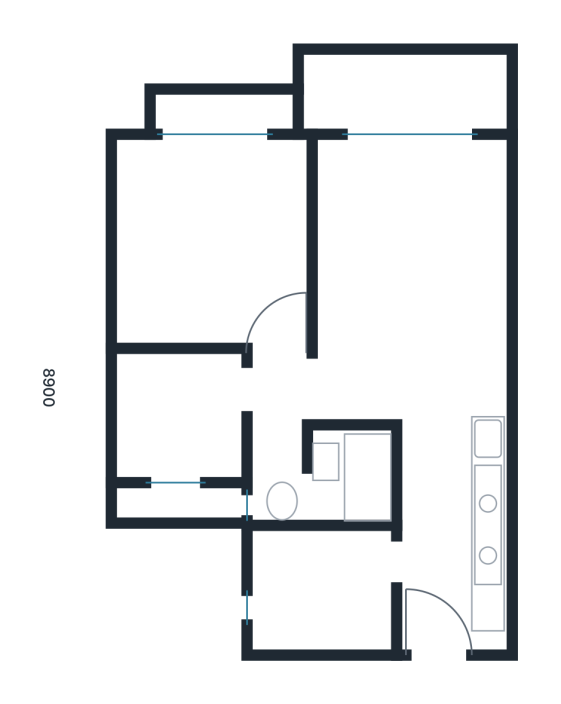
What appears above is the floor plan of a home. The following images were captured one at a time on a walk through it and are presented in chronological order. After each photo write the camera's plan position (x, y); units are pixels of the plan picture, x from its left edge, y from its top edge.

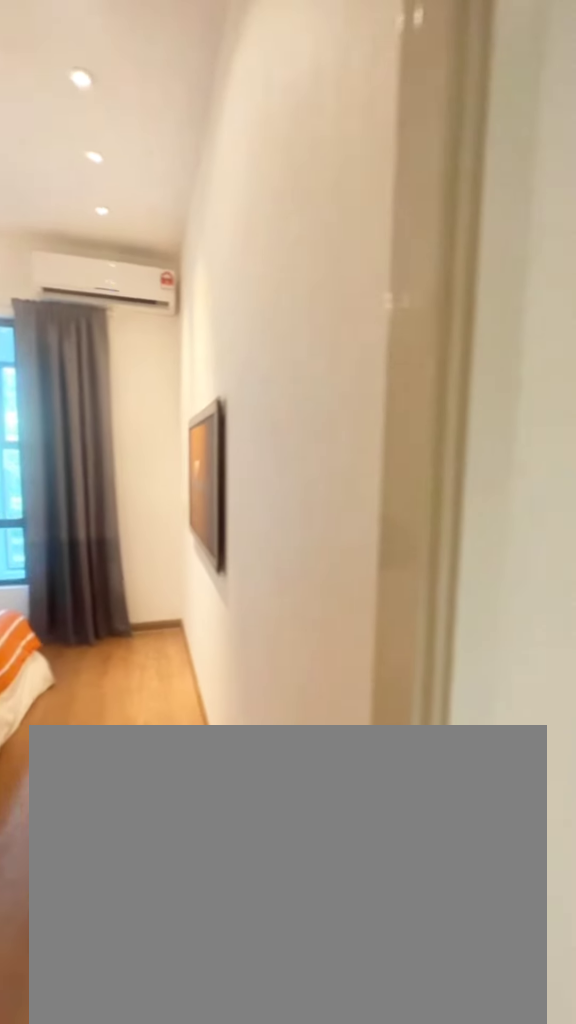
(274, 367)
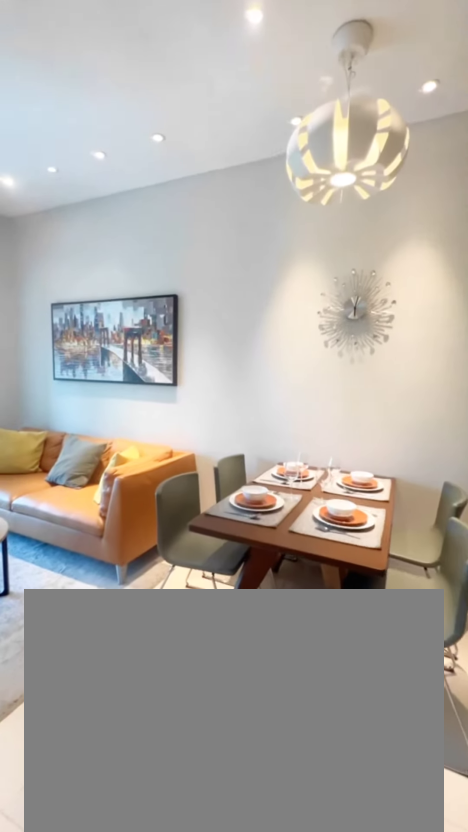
(303, 393)
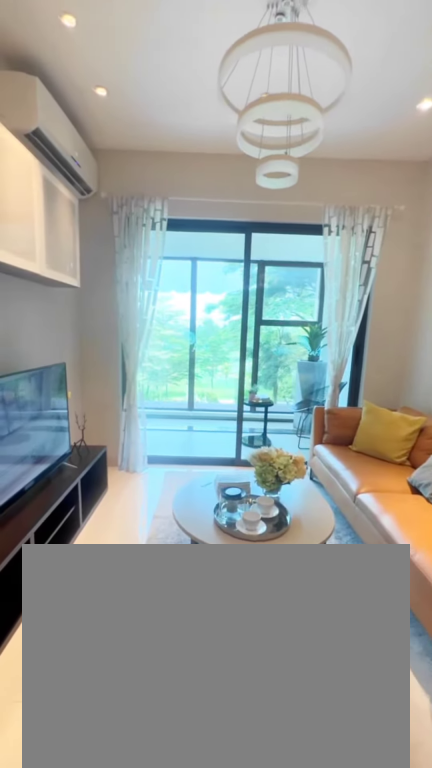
(388, 327)
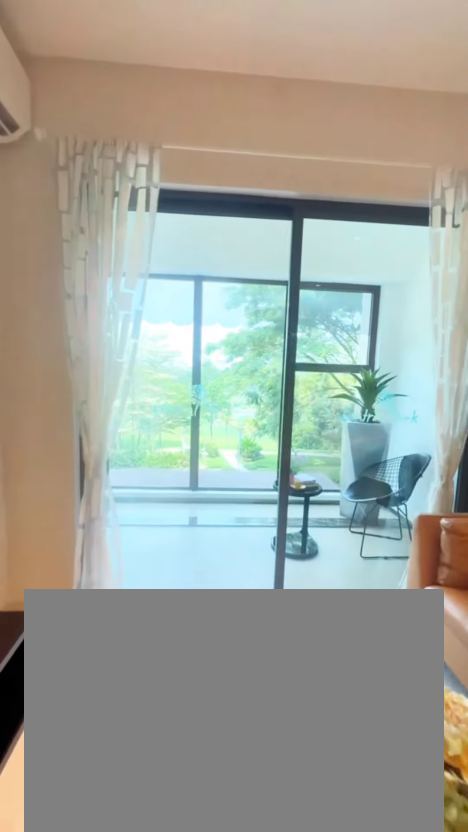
(391, 303)
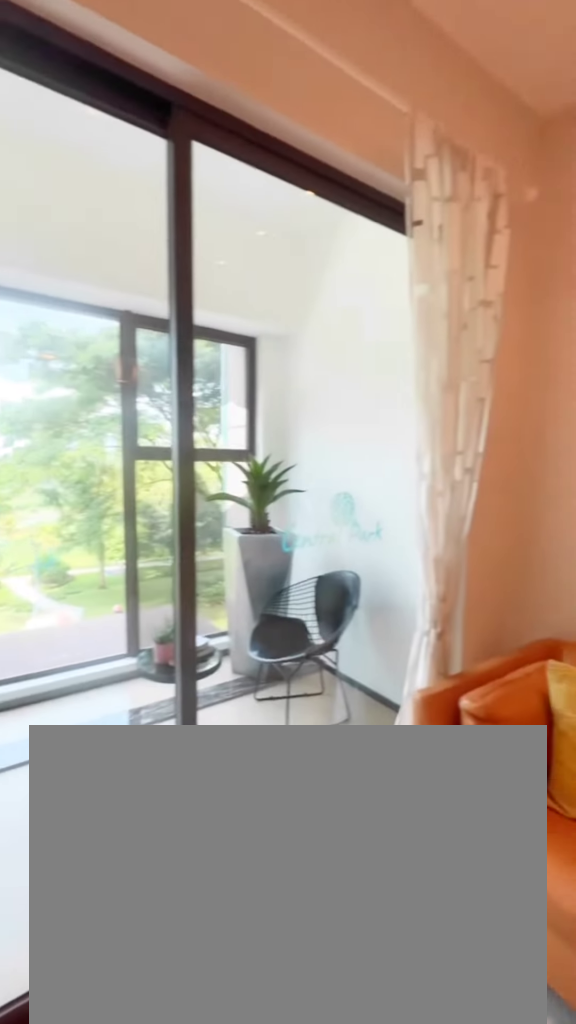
(392, 246)
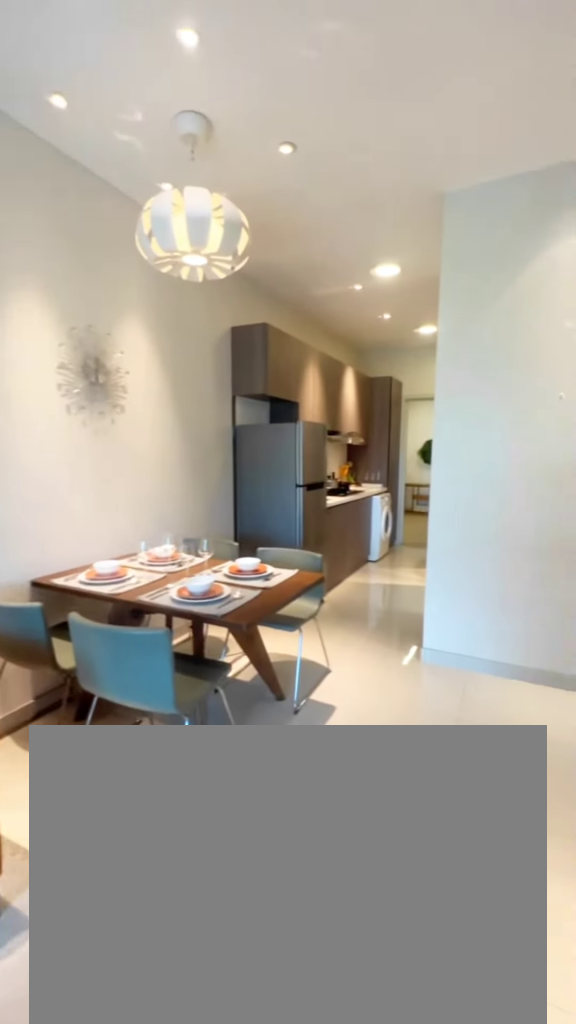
(392, 228)
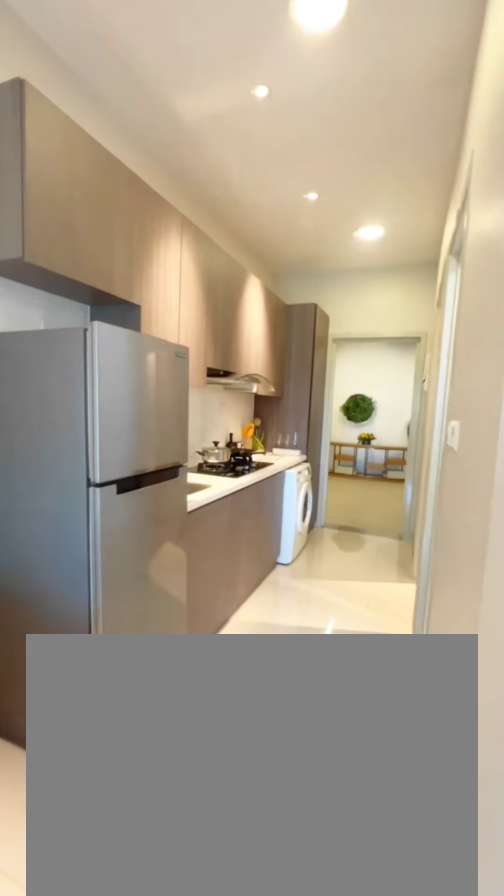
(429, 401)
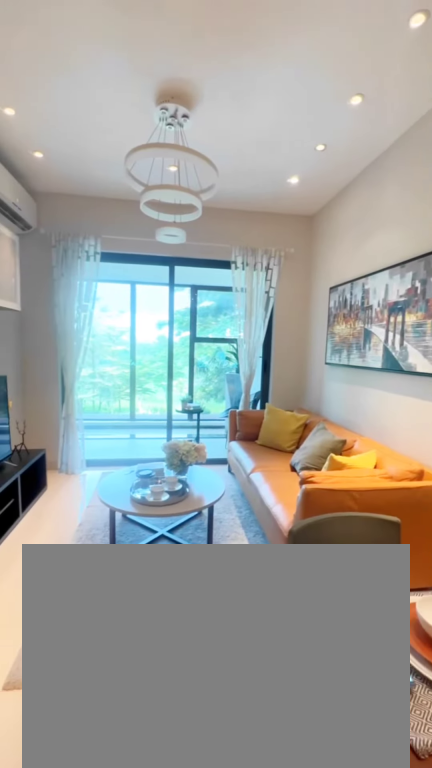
(442, 472)
